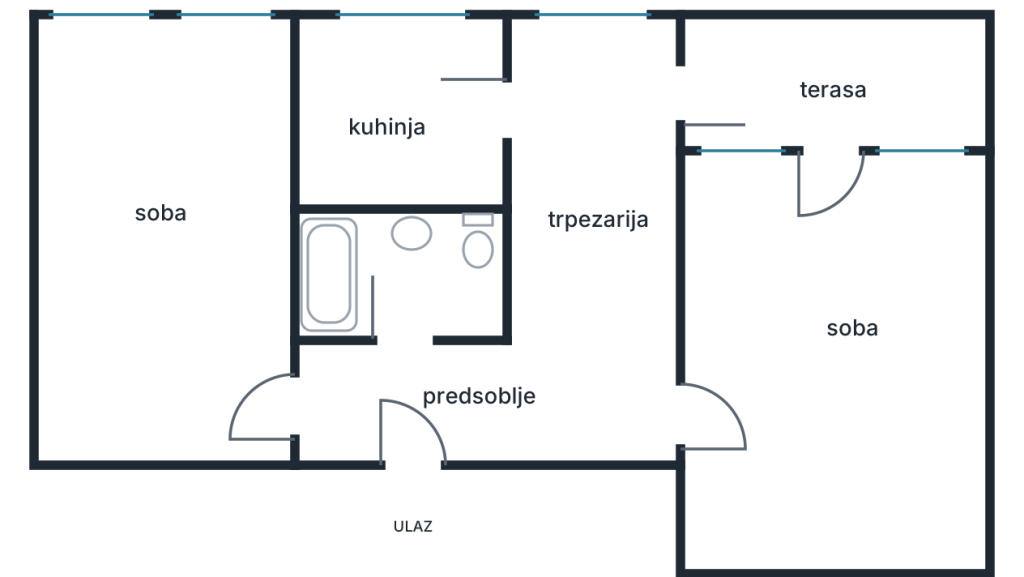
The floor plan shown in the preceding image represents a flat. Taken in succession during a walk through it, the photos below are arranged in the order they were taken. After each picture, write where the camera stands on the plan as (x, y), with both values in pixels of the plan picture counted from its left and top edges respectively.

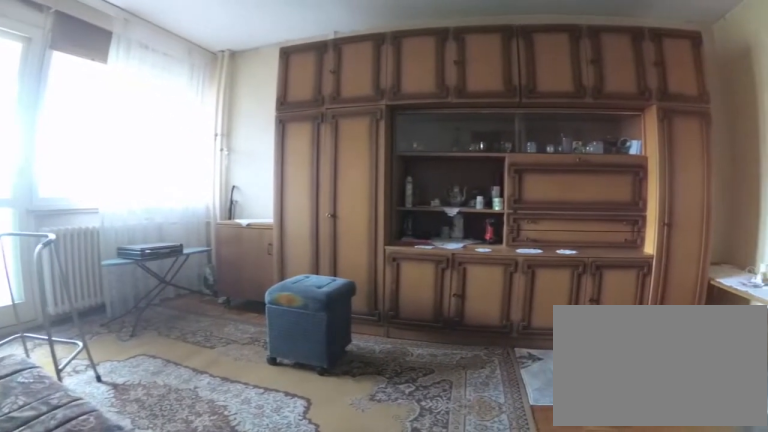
(682, 408)
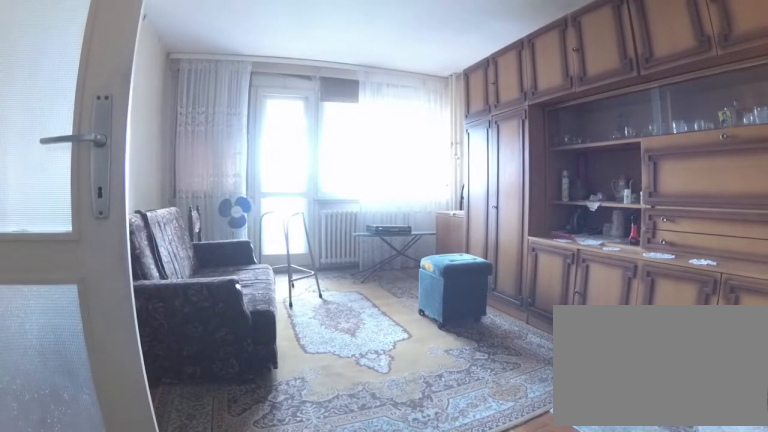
(836, 544)
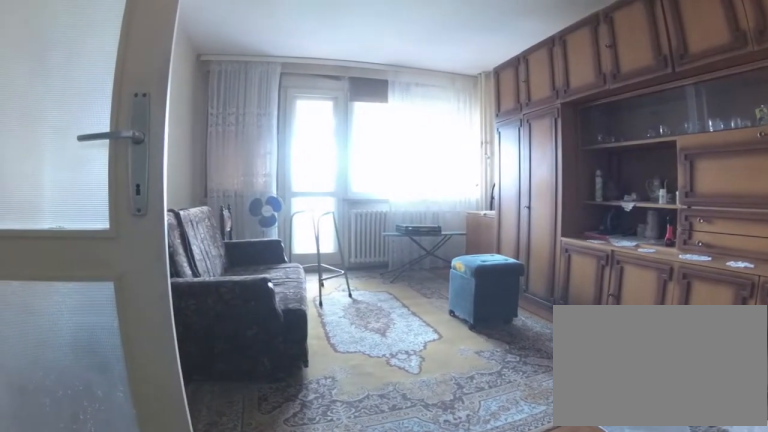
(836, 544)
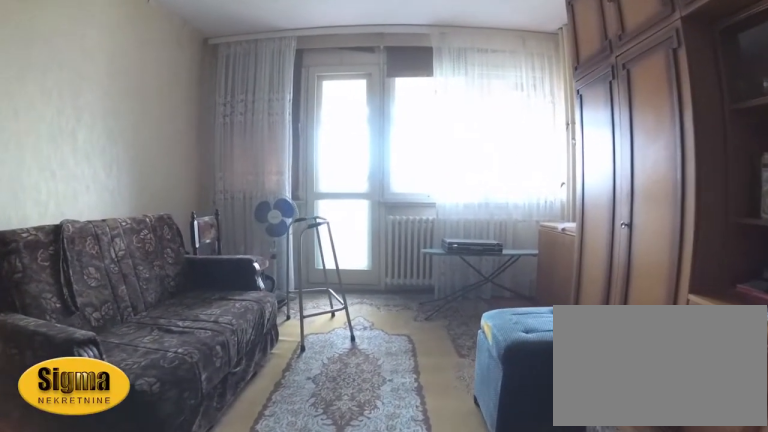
(841, 454)
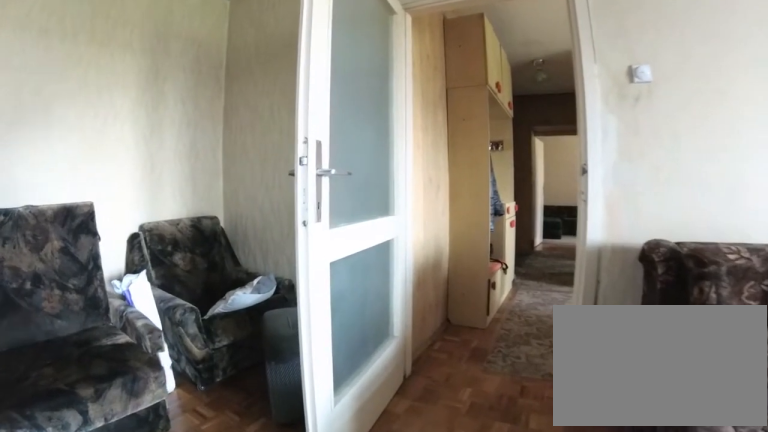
(829, 389)
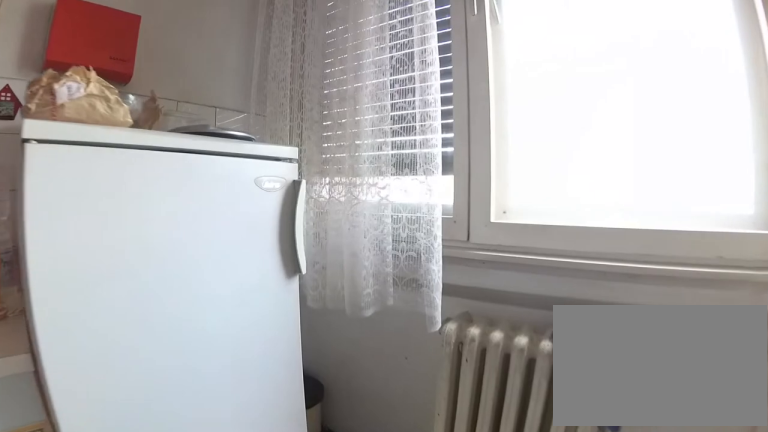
(382, 123)
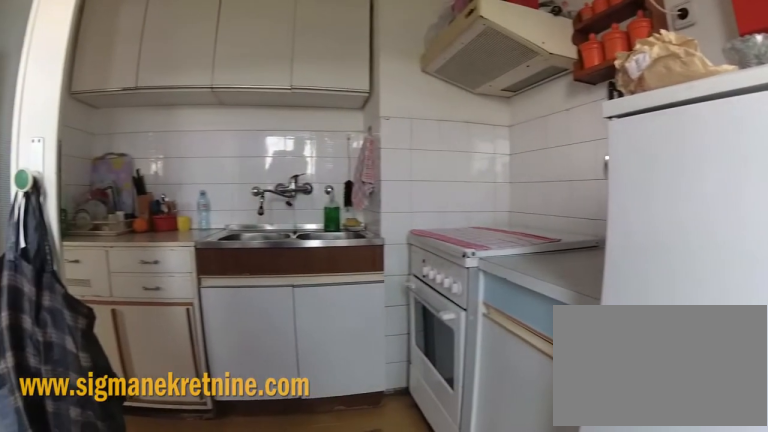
(390, 46)
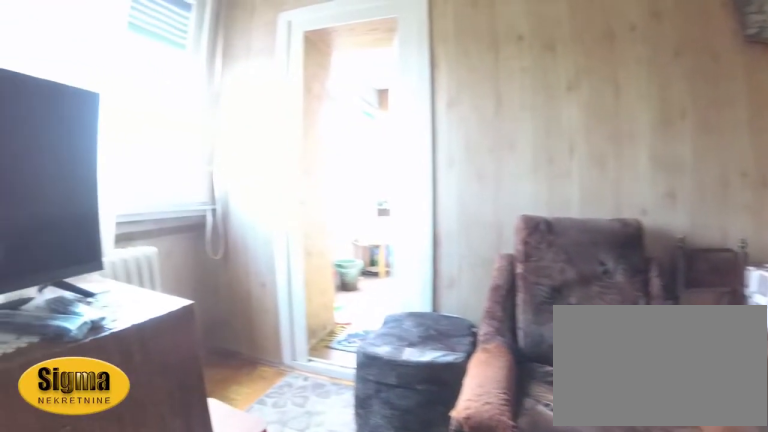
(505, 129)
